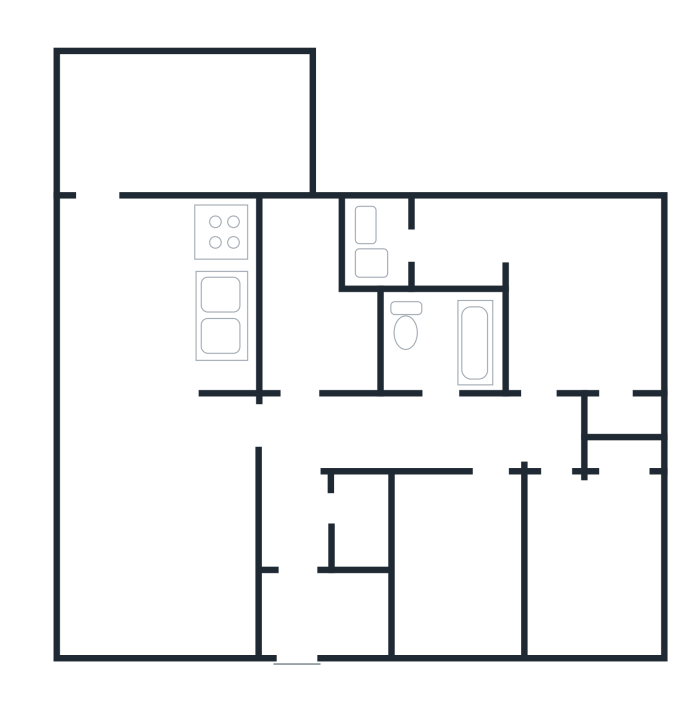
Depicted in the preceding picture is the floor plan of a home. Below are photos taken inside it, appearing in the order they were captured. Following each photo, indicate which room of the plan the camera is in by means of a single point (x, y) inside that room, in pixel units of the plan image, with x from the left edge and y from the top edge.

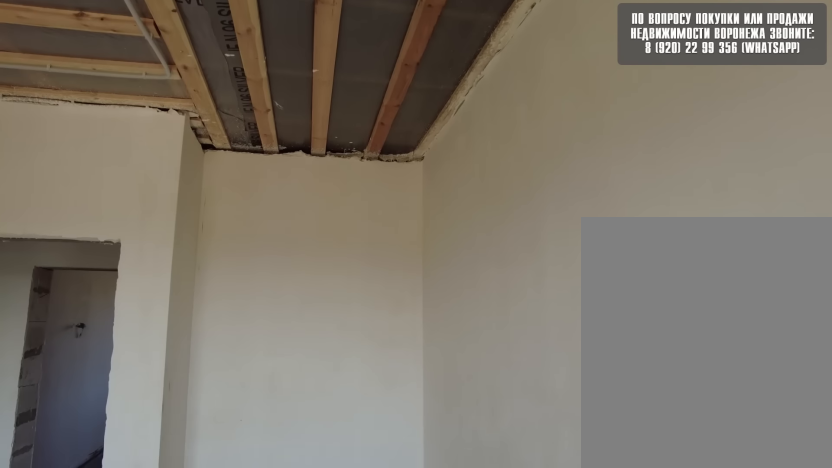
(575, 556)
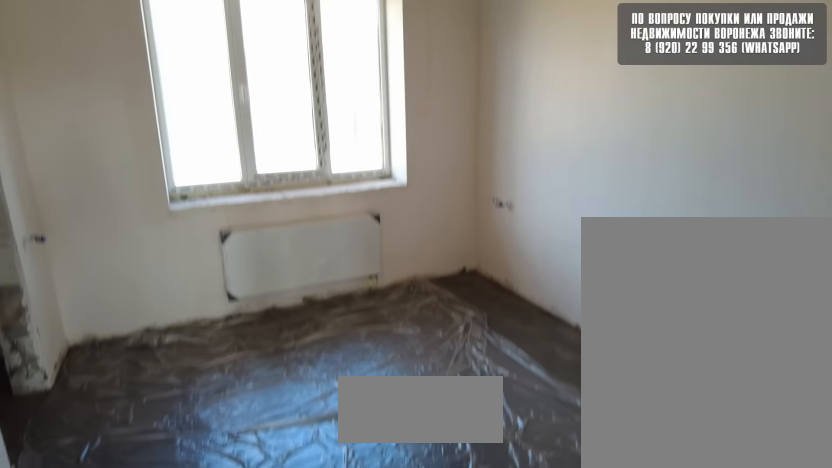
(572, 382)
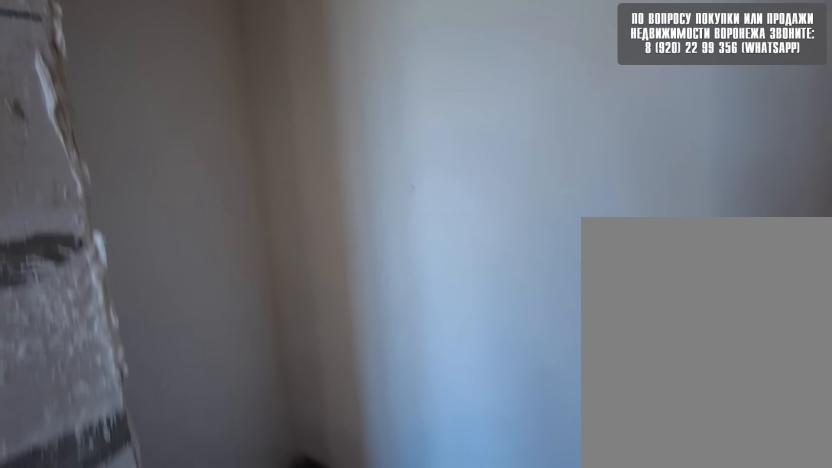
(572, 382)
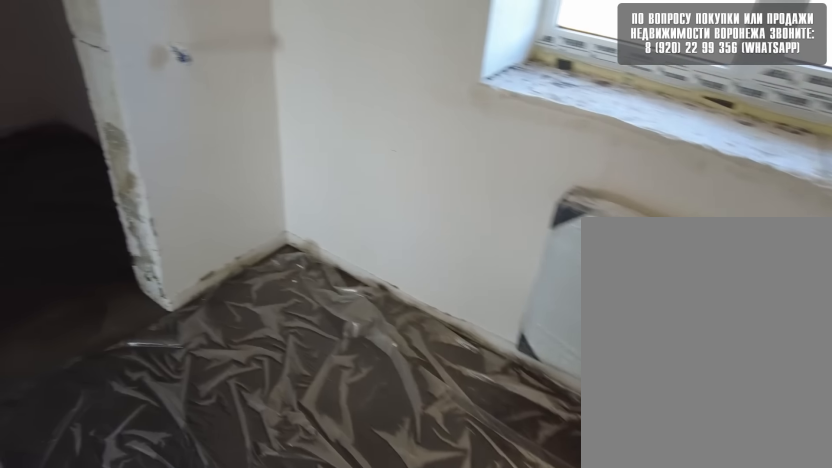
(566, 369)
